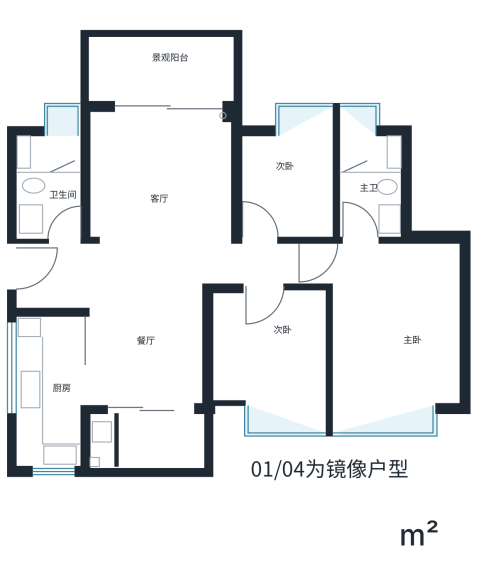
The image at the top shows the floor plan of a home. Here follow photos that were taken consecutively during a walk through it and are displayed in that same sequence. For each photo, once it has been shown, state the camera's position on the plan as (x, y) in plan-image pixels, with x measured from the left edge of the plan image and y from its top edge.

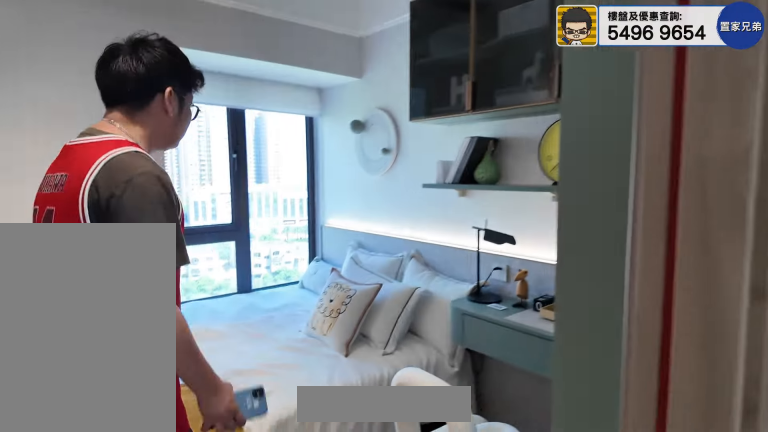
(258, 187)
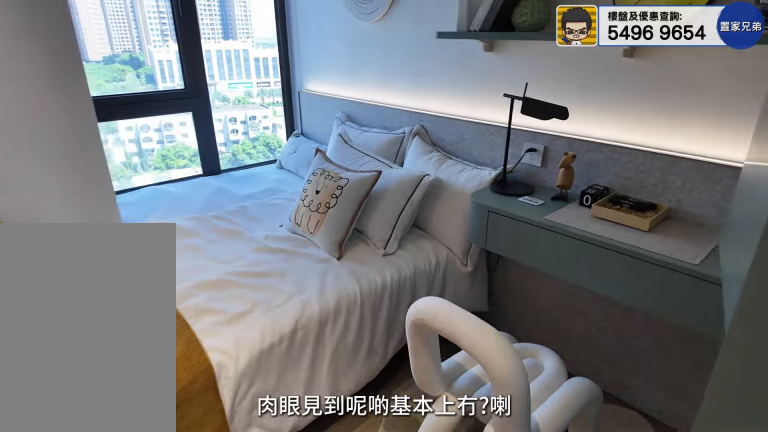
(261, 180)
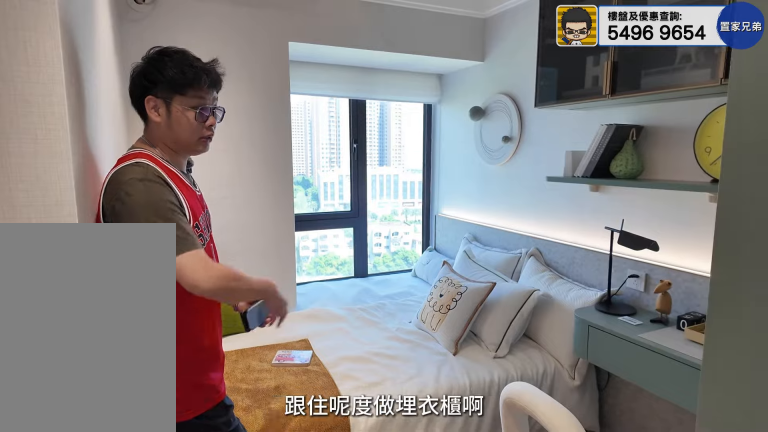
(270, 188)
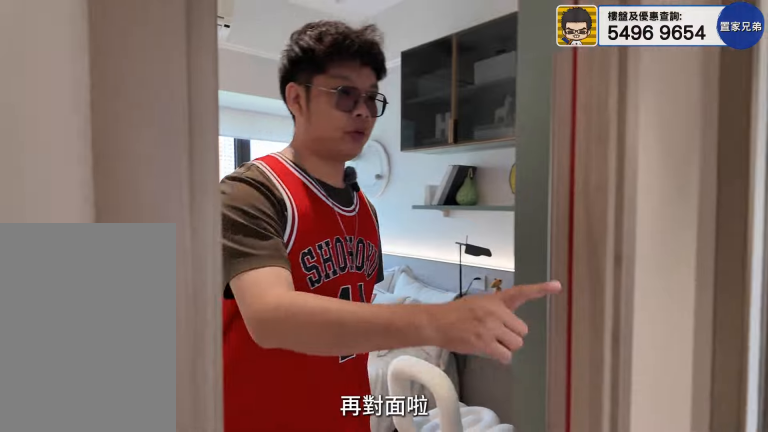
(271, 214)
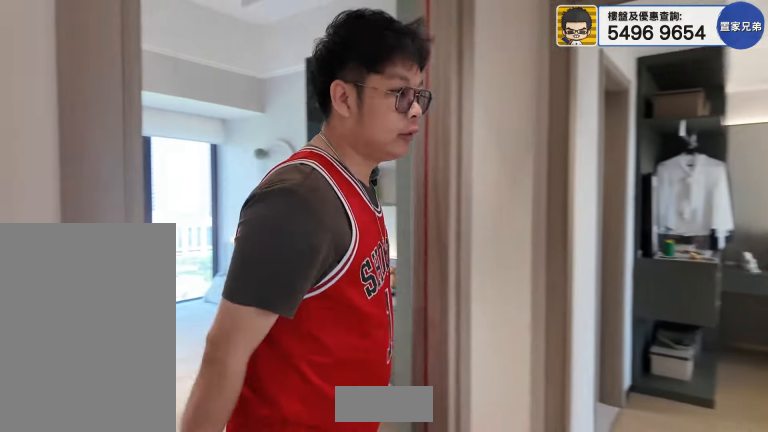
(271, 225)
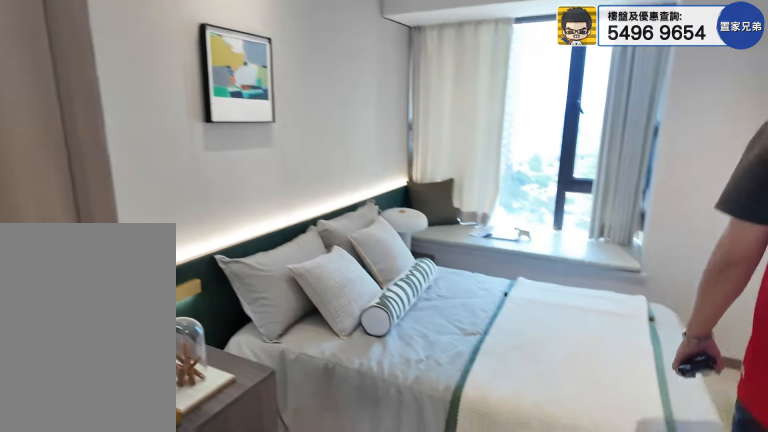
(261, 361)
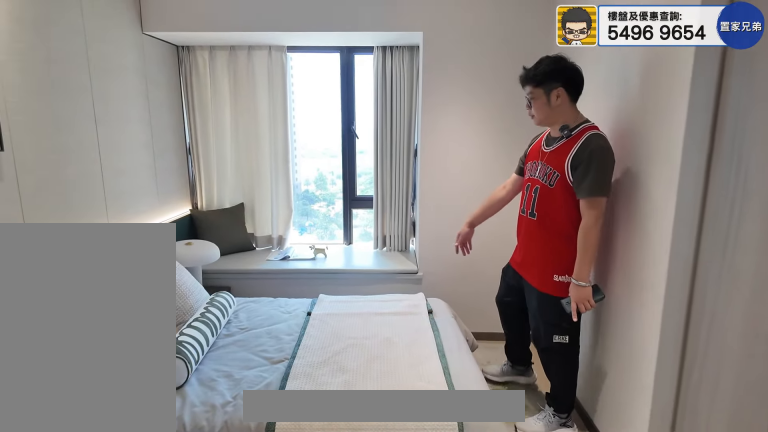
(262, 361)
